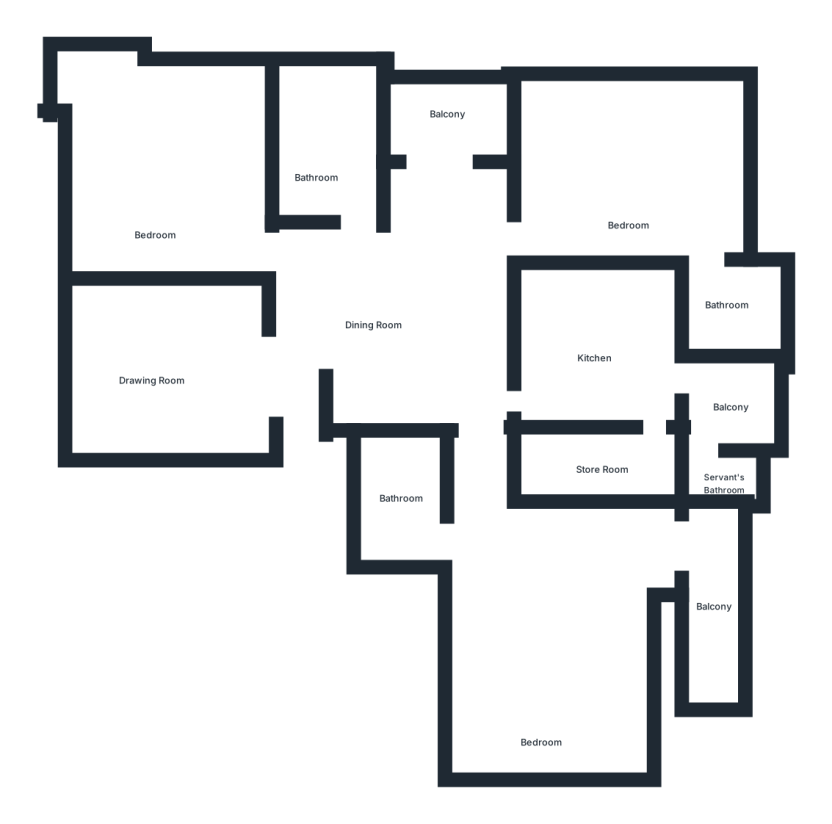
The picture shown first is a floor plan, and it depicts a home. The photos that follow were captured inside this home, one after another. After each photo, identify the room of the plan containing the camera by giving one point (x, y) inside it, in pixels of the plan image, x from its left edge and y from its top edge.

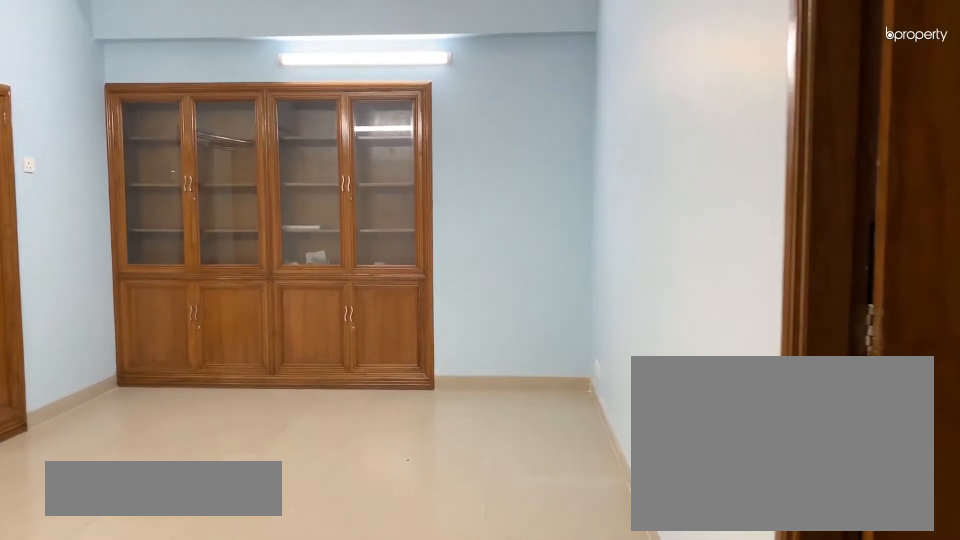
(496, 534)
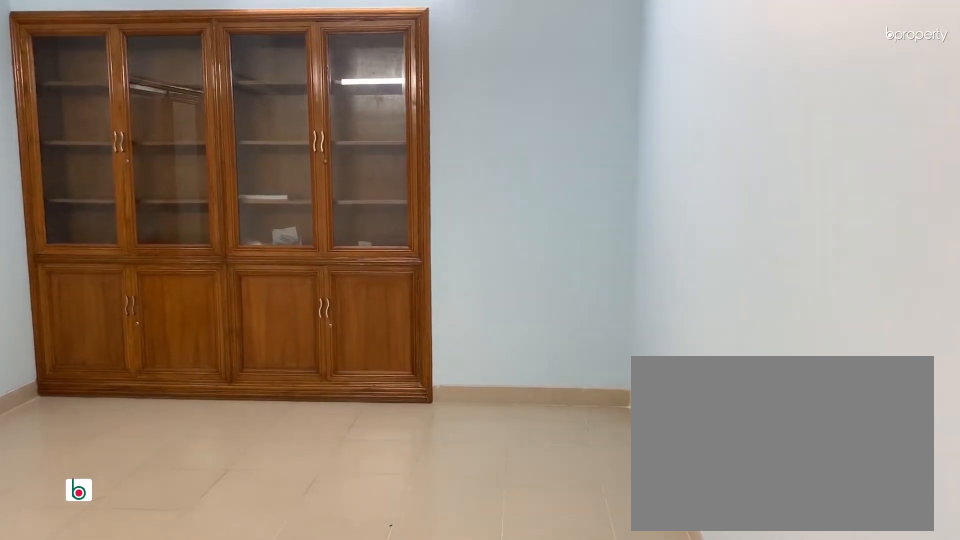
(552, 651)
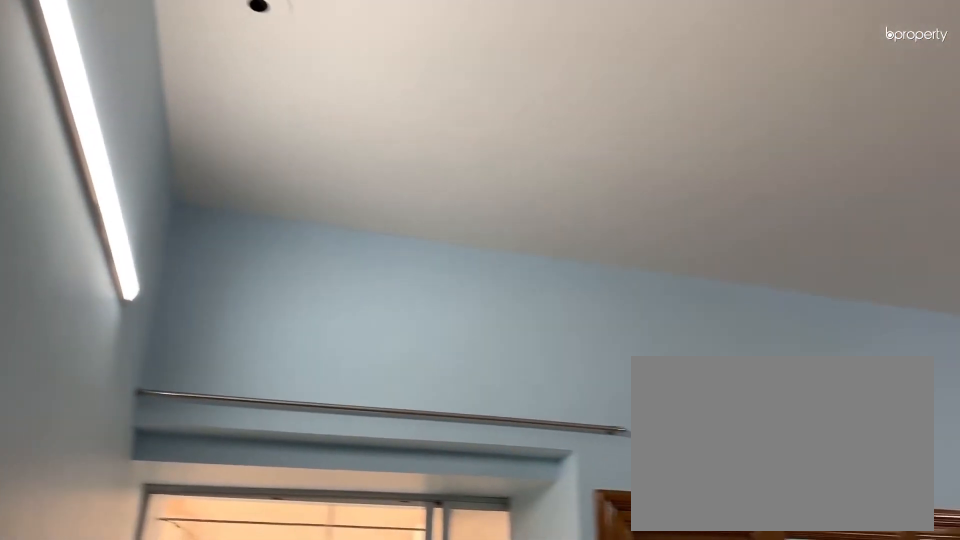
(552, 651)
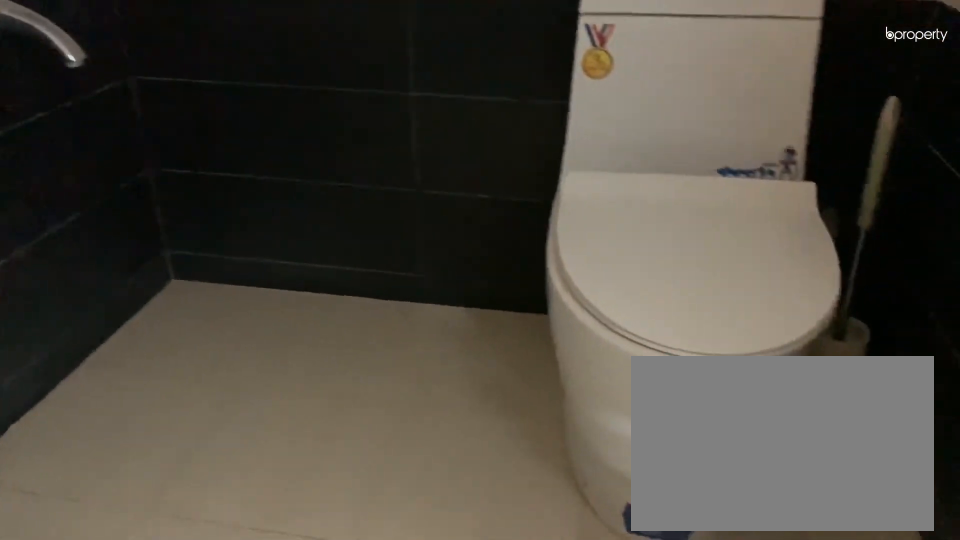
(394, 505)
